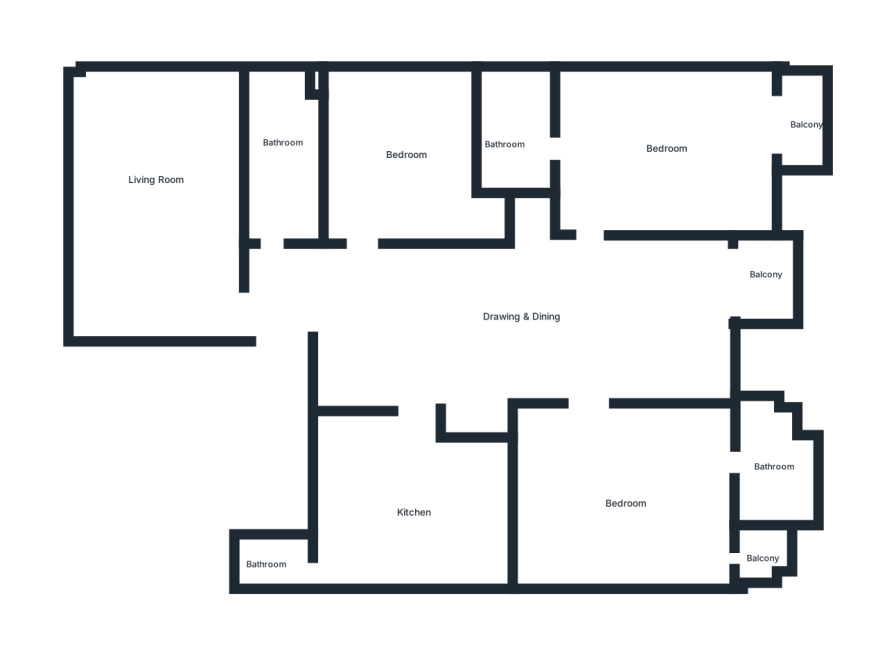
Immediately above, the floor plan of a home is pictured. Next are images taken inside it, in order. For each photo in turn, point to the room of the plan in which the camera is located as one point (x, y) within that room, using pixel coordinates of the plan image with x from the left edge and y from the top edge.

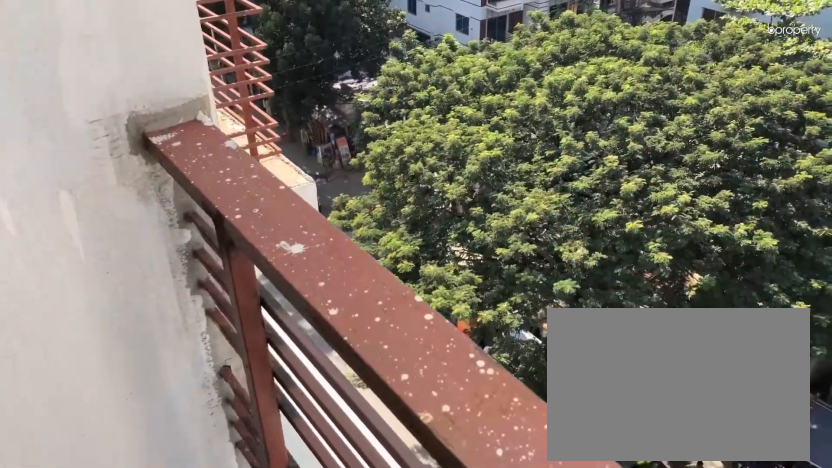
(766, 281)
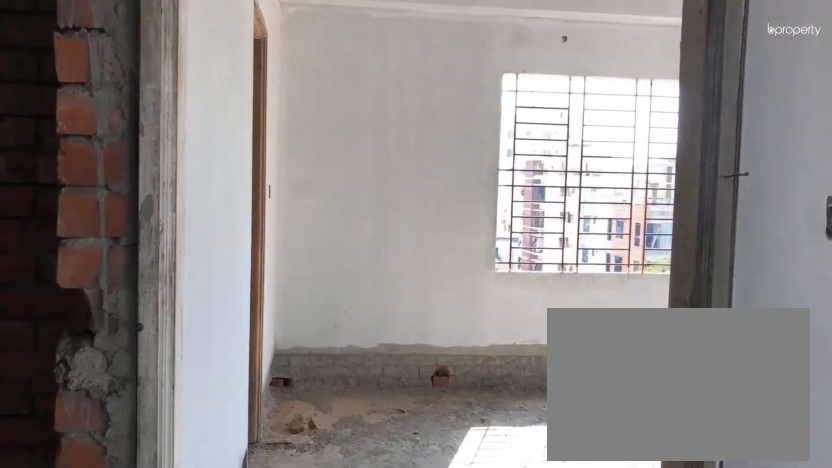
(585, 249)
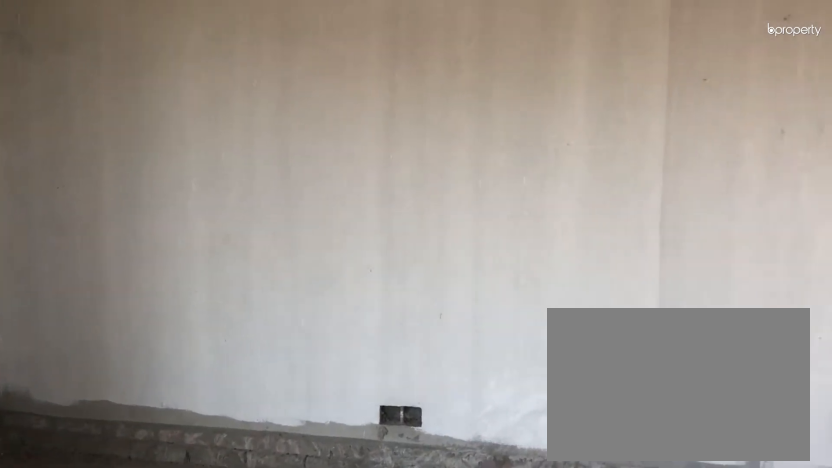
(657, 145)
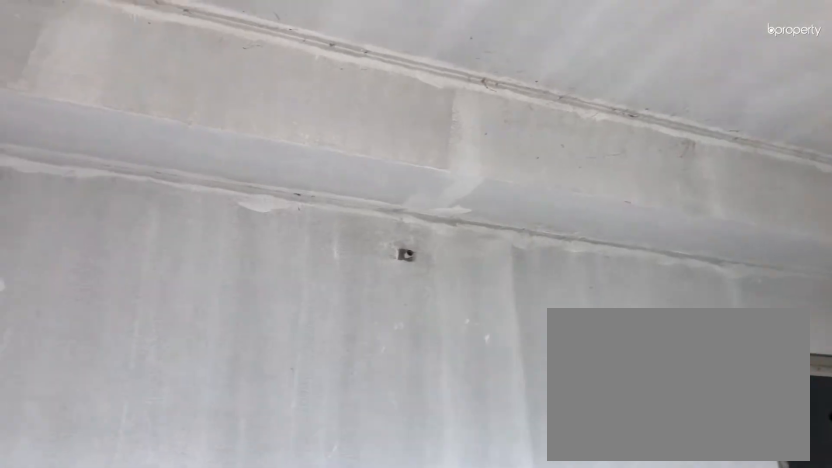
(657, 145)
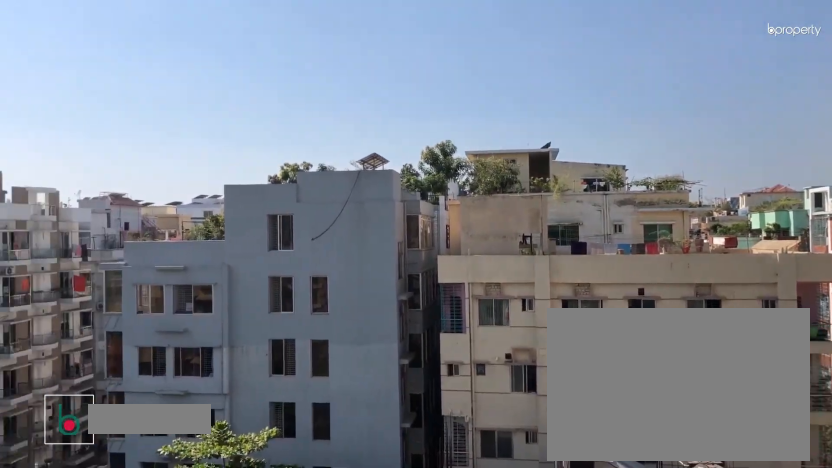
(804, 121)
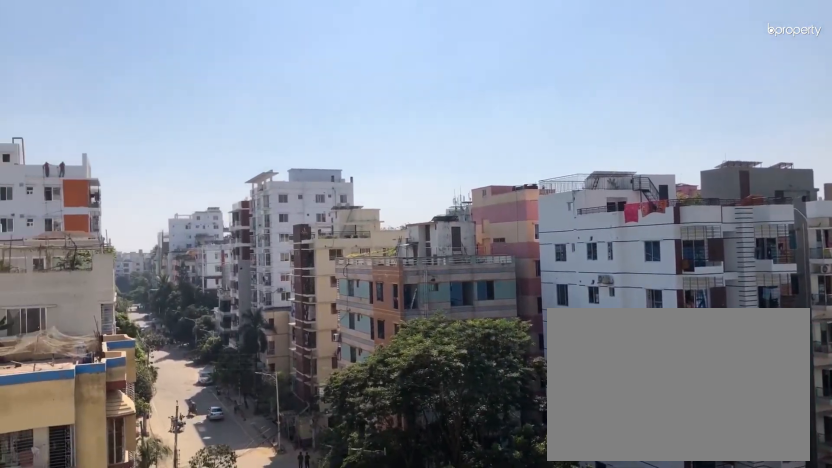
(804, 121)
